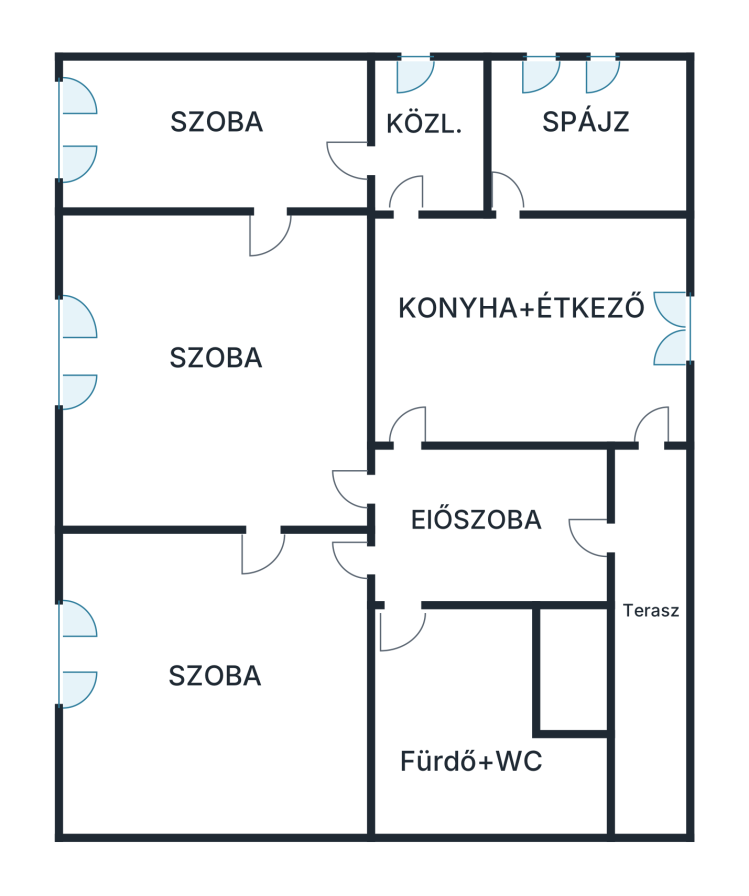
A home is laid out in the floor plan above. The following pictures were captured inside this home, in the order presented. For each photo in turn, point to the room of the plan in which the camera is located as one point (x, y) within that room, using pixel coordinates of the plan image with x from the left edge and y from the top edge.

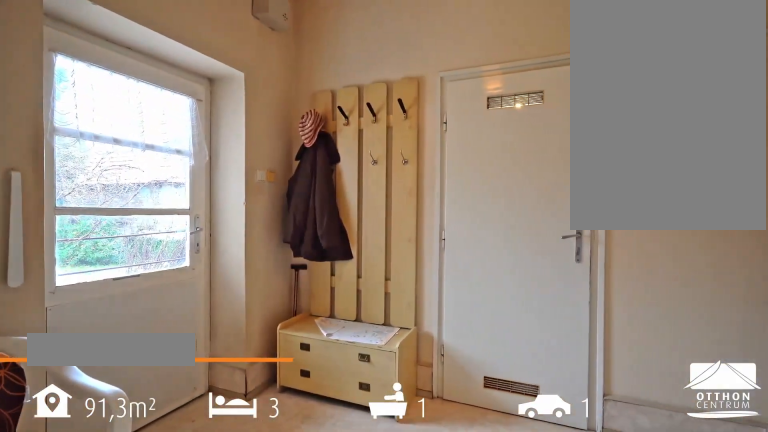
(488, 518)
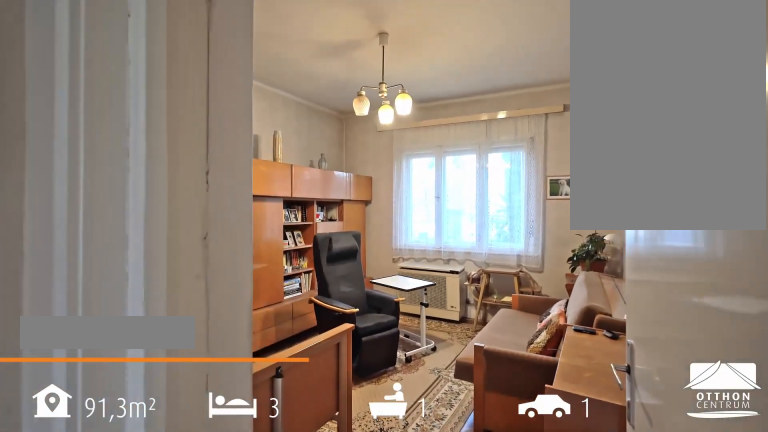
(216, 687)
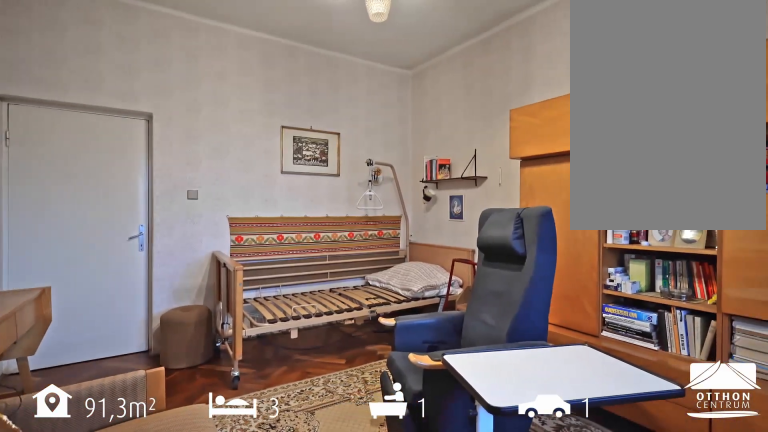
(216, 687)
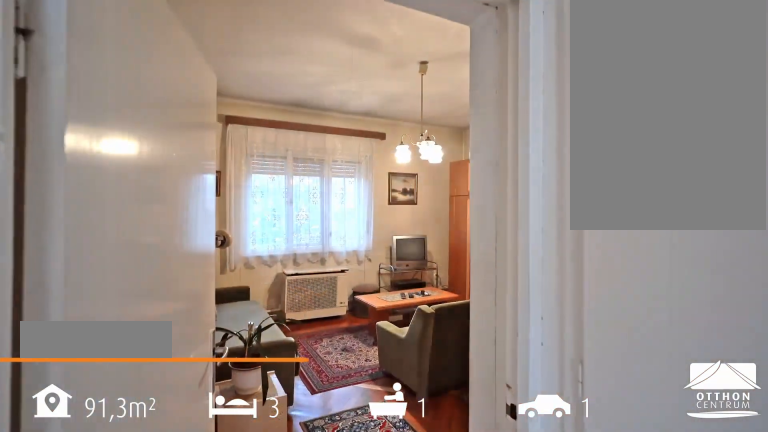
(222, 375)
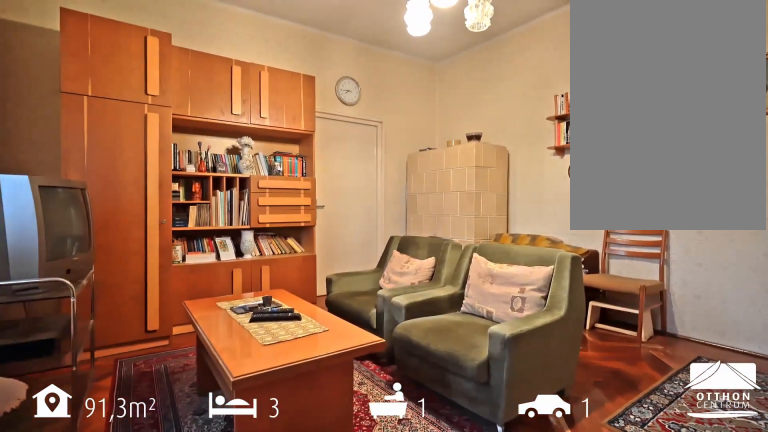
(222, 375)
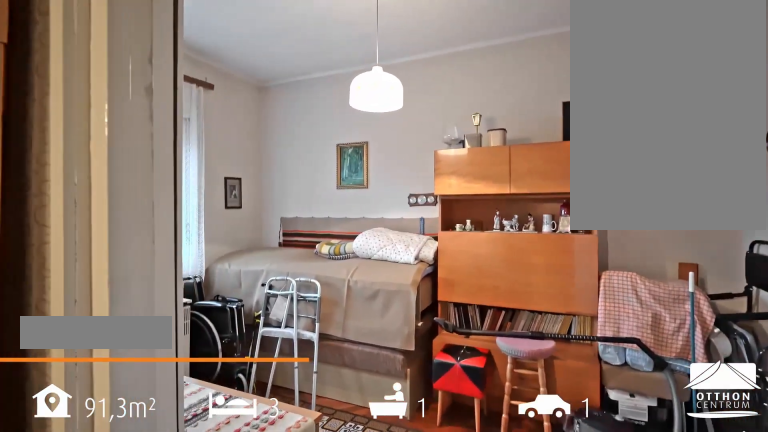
(216, 136)
